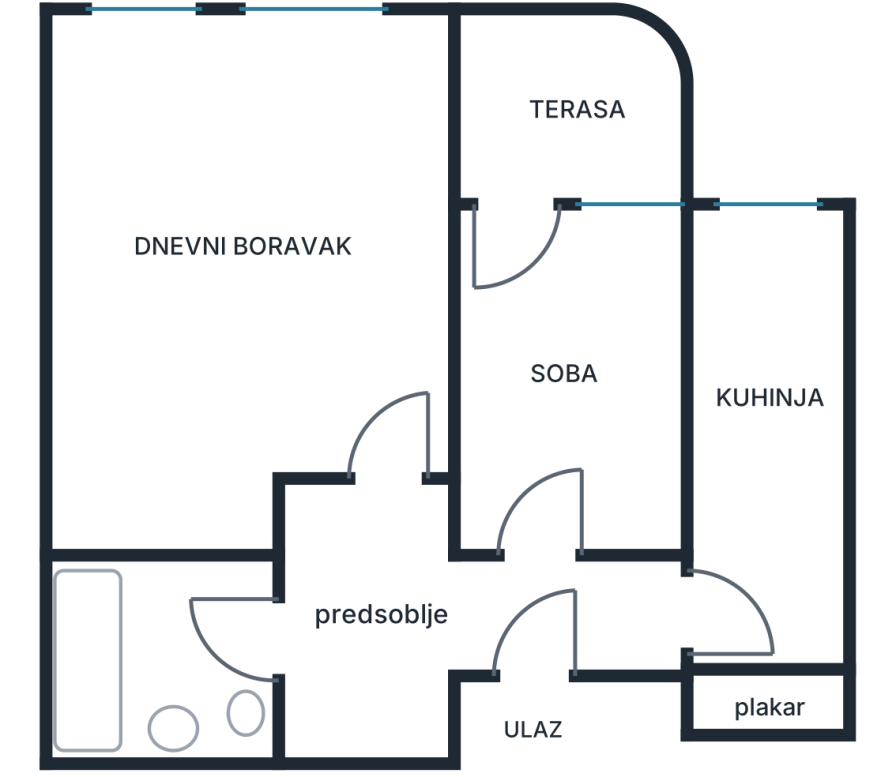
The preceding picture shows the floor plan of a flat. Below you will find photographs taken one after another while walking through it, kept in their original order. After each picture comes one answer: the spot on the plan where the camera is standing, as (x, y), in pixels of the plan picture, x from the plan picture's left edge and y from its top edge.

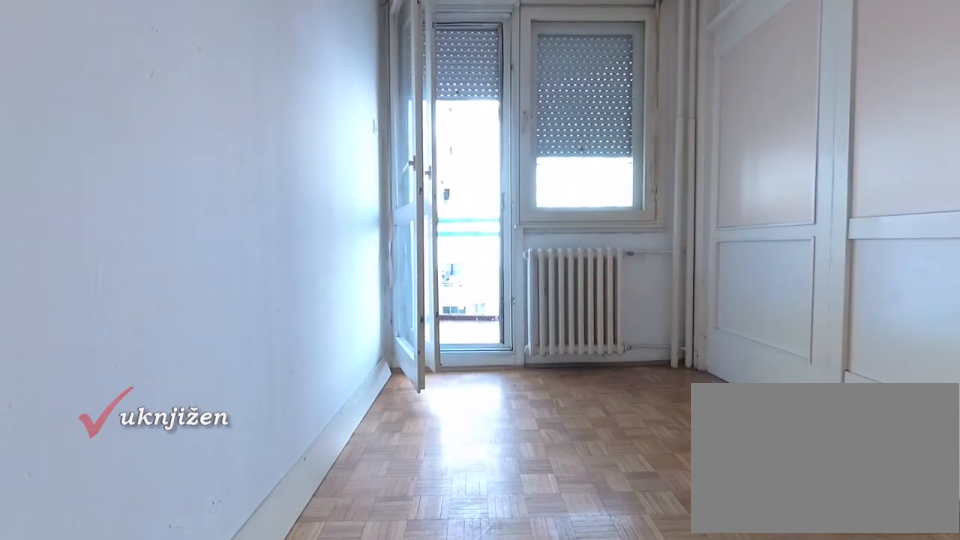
(532, 527)
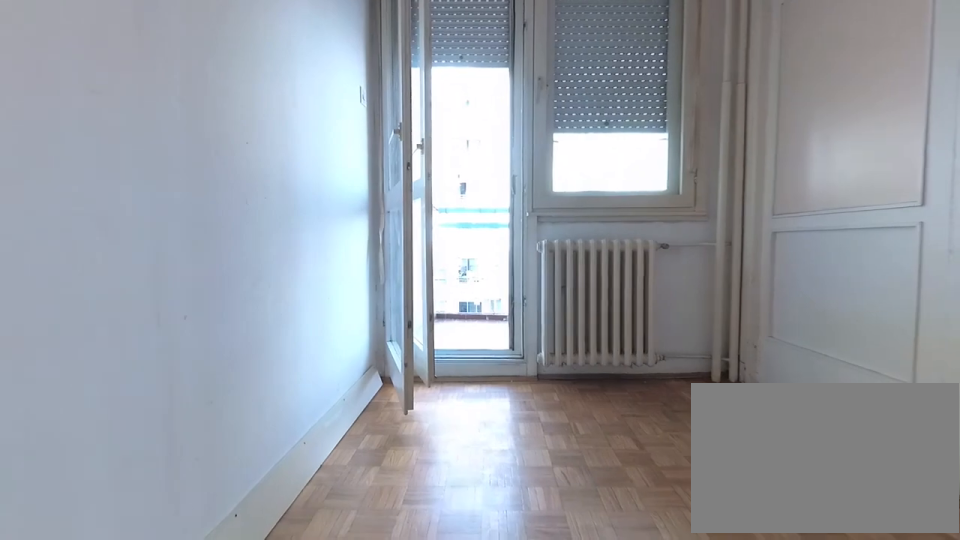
(532, 485)
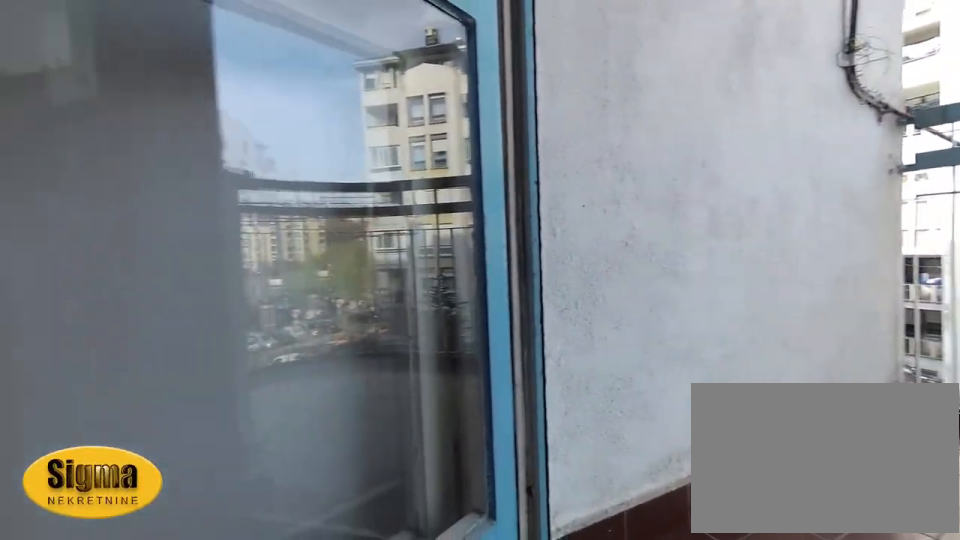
(550, 247)
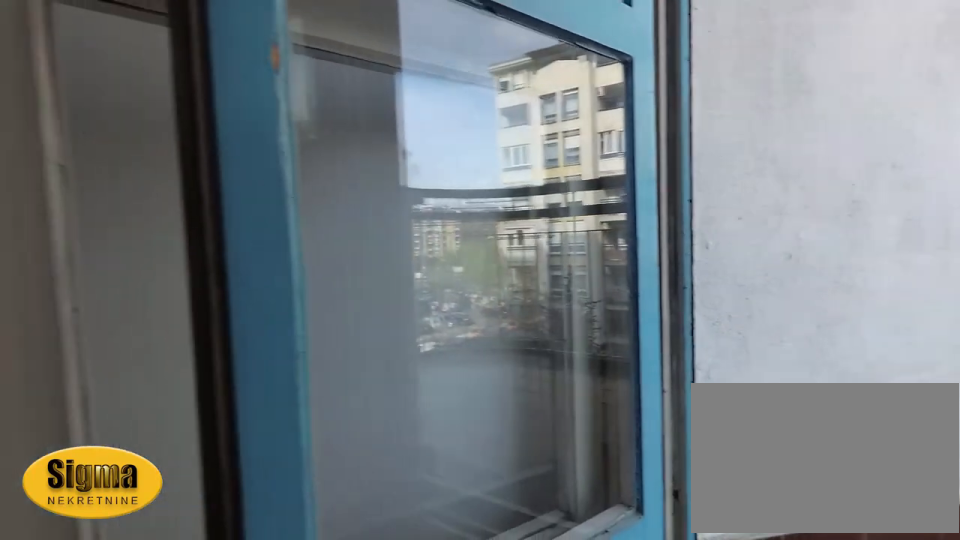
(554, 245)
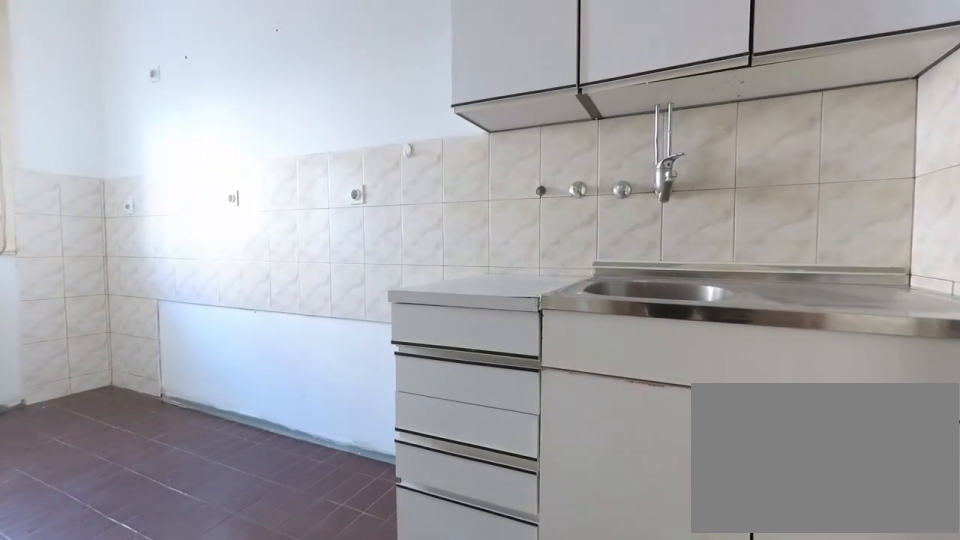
(679, 624)
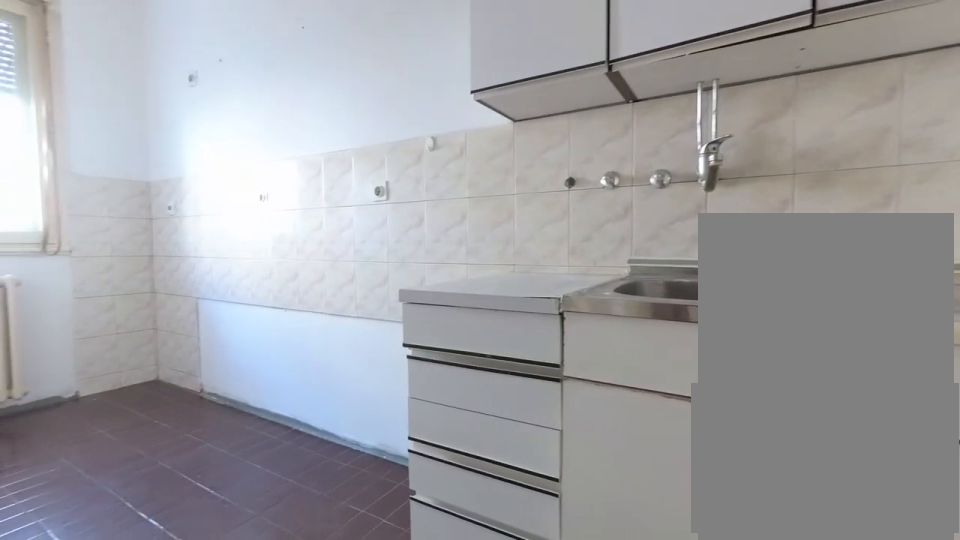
(700, 628)
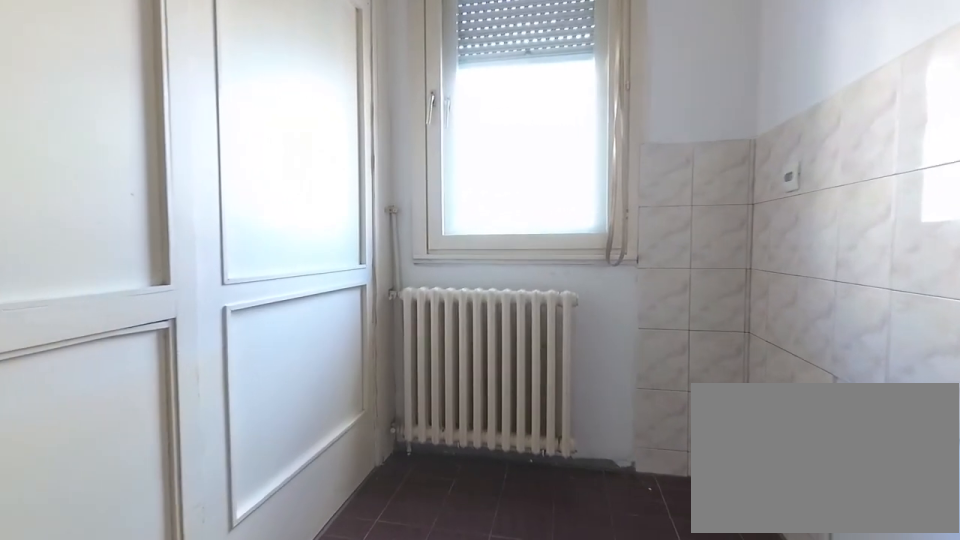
(766, 430)
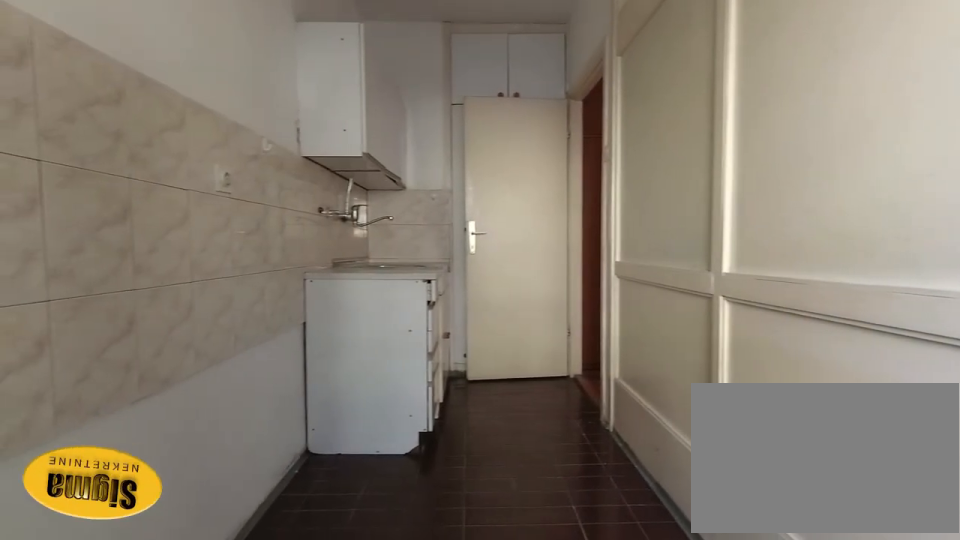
(773, 230)
